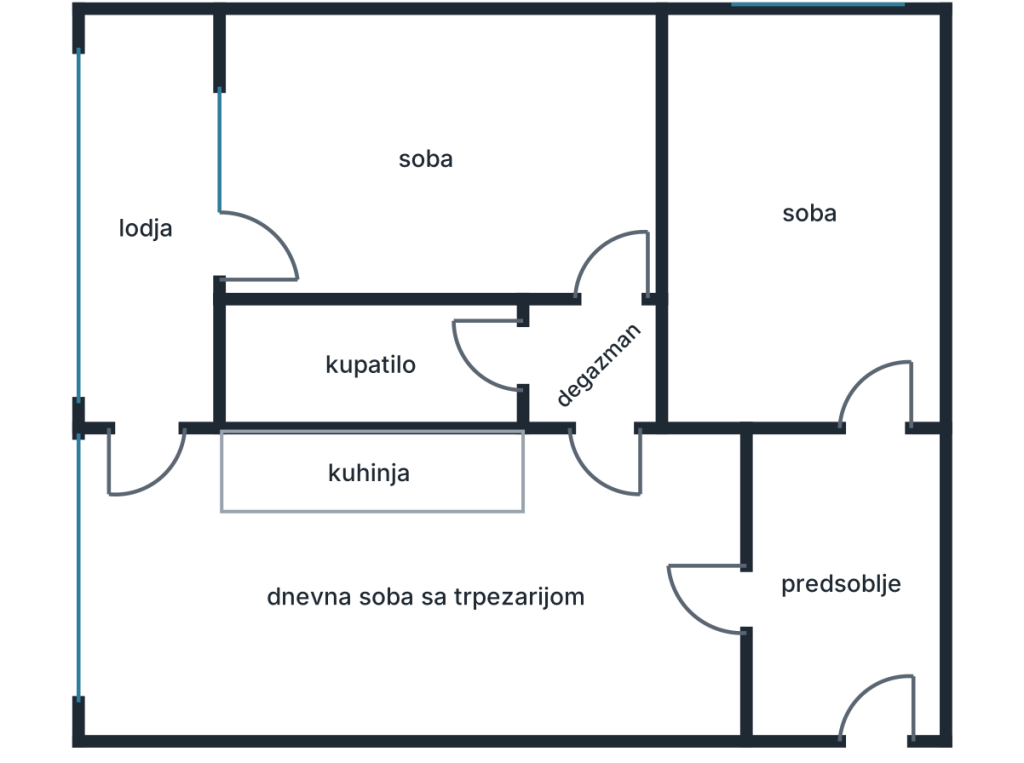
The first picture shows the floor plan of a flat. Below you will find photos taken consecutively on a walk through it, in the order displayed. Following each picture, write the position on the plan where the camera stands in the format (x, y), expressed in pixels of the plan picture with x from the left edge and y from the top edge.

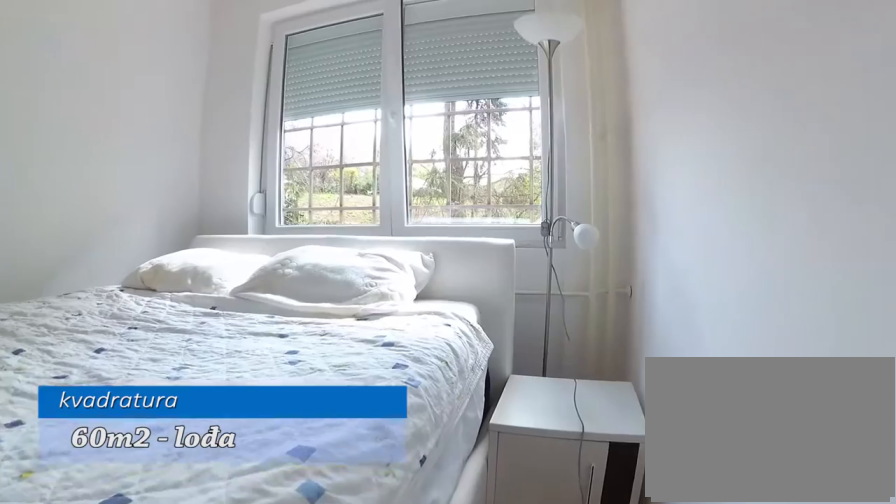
(884, 202)
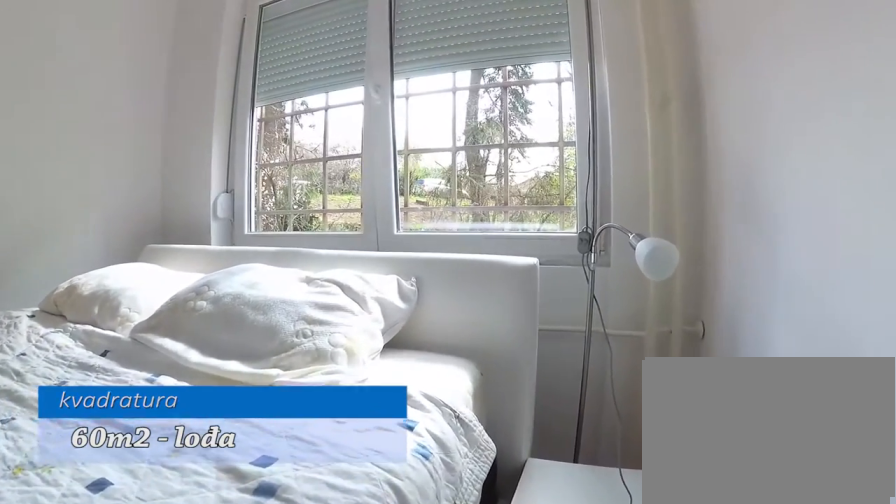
(884, 151)
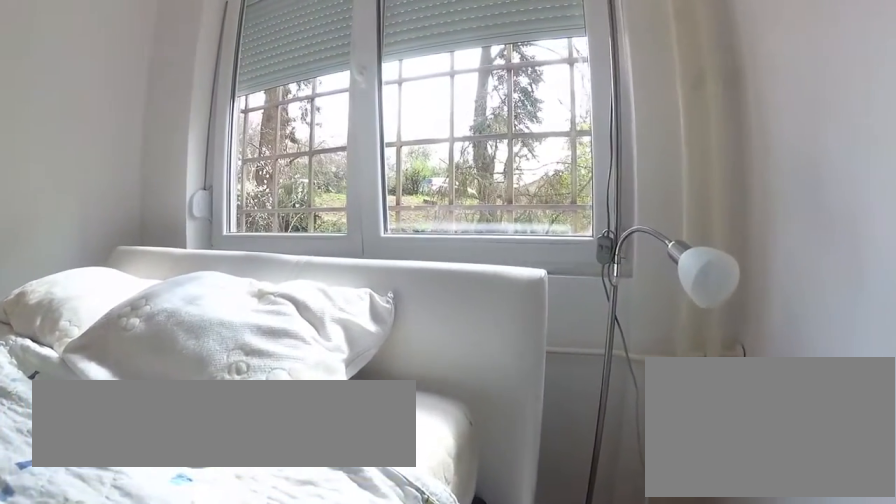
(884, 126)
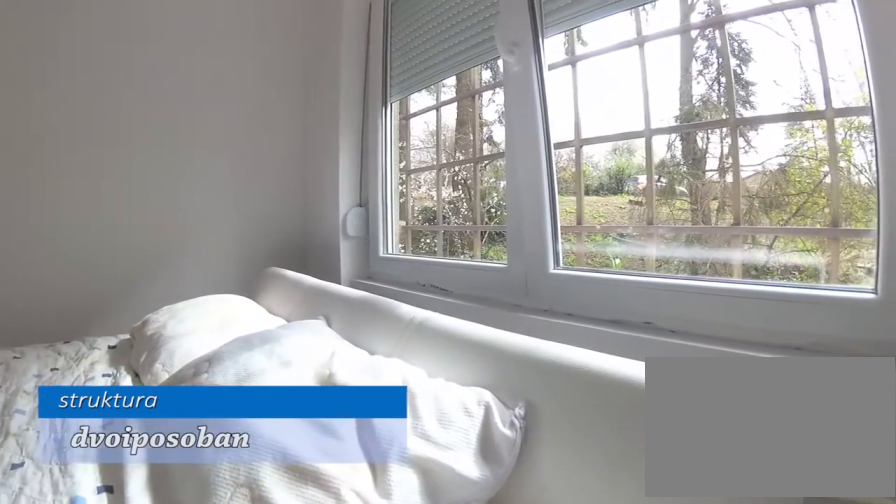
(902, 87)
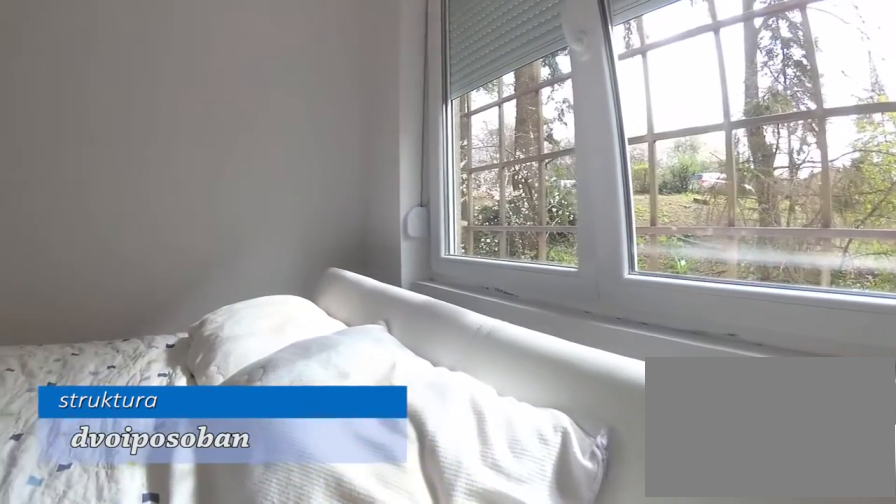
(909, 83)
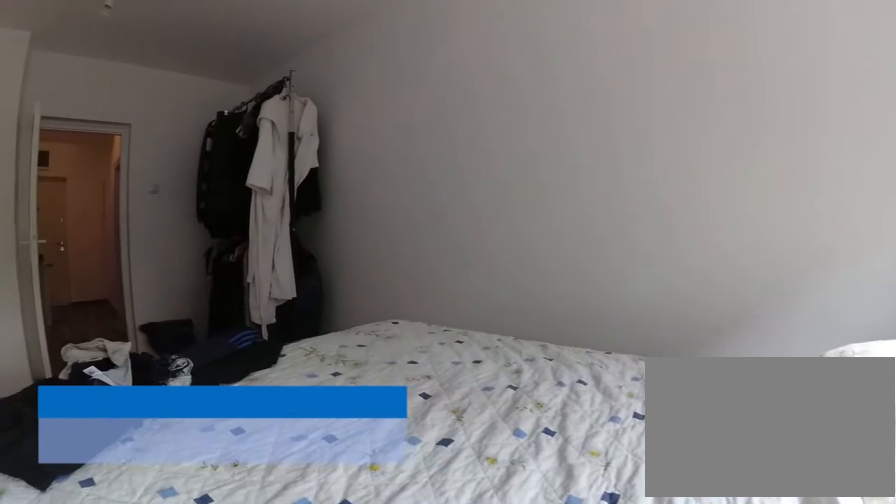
(902, 37)
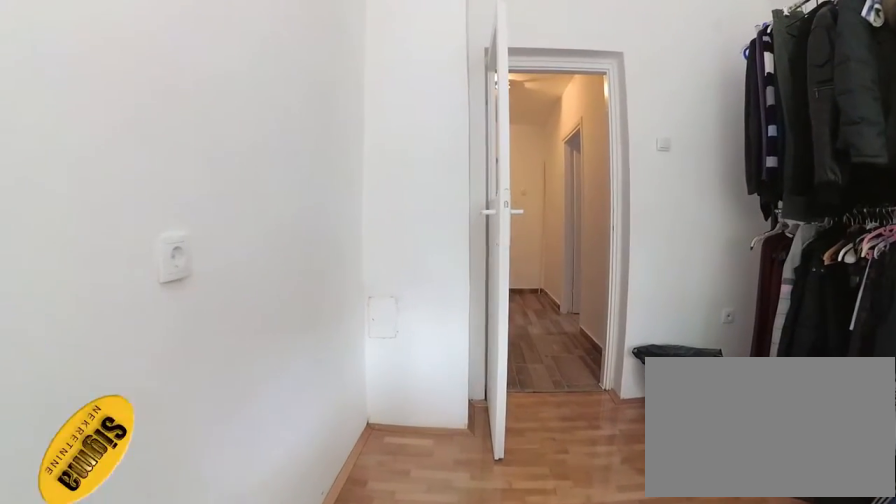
(884, 201)
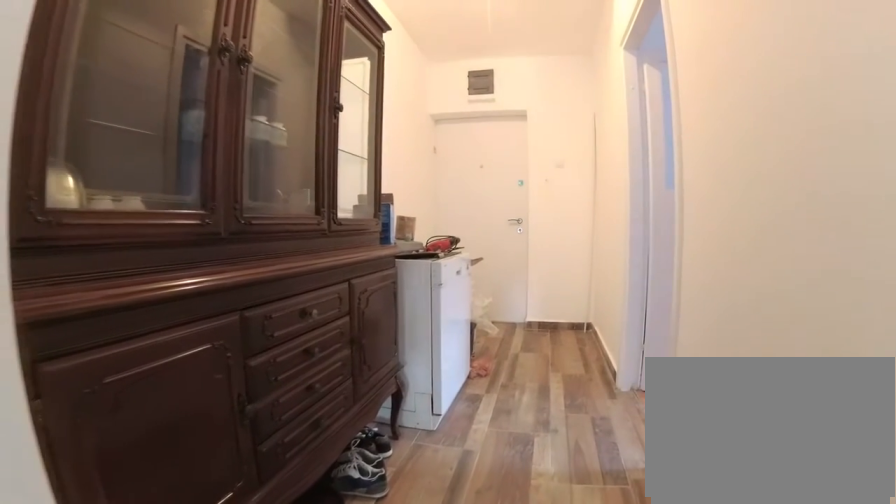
(883, 391)
